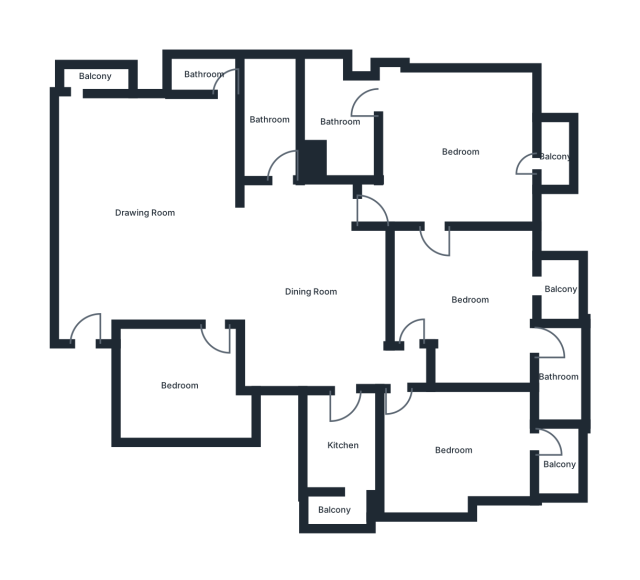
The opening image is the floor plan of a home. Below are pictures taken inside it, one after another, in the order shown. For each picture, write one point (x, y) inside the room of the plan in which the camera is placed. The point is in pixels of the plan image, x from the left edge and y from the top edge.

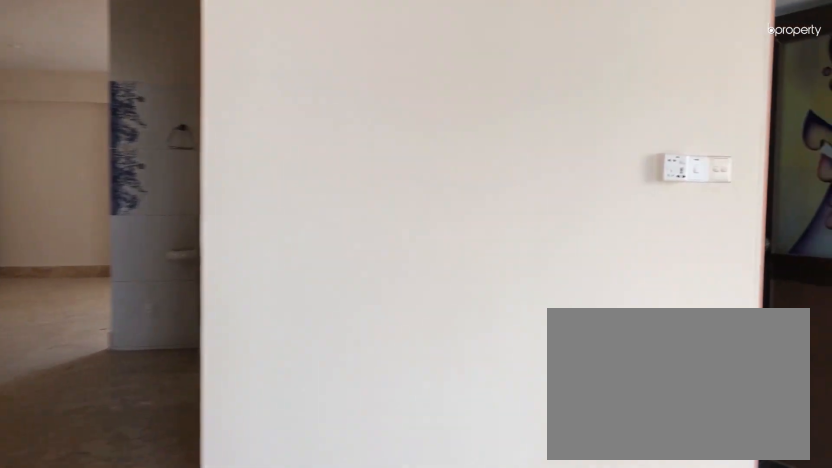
(460, 152)
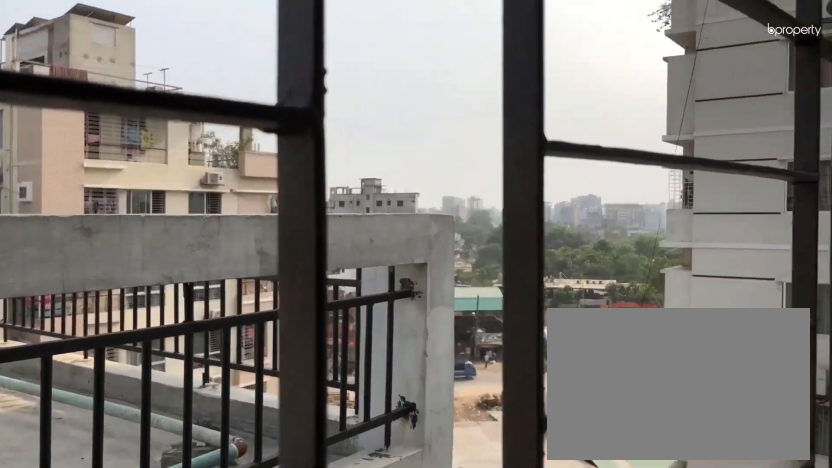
(553, 155)
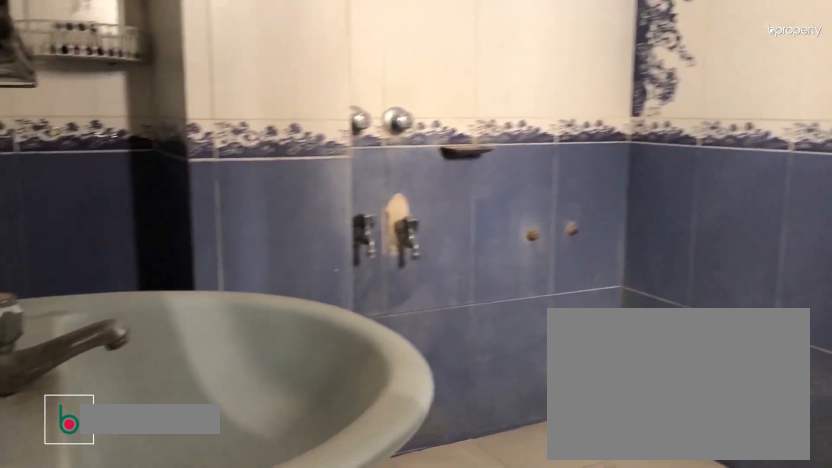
(340, 122)
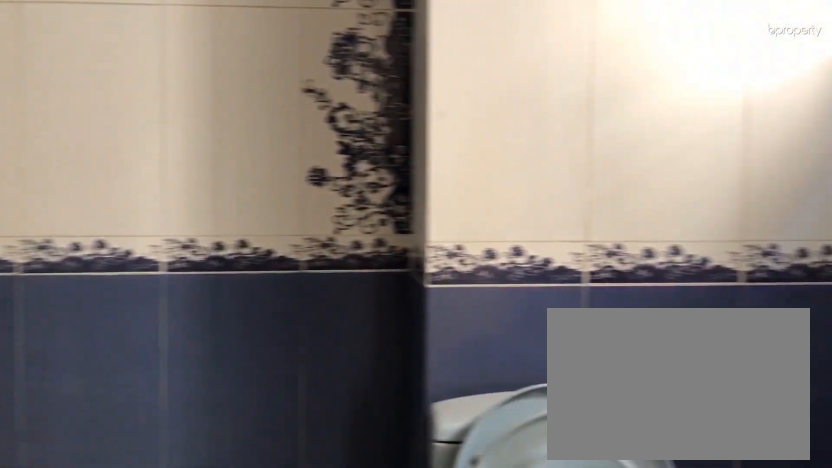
(340, 122)
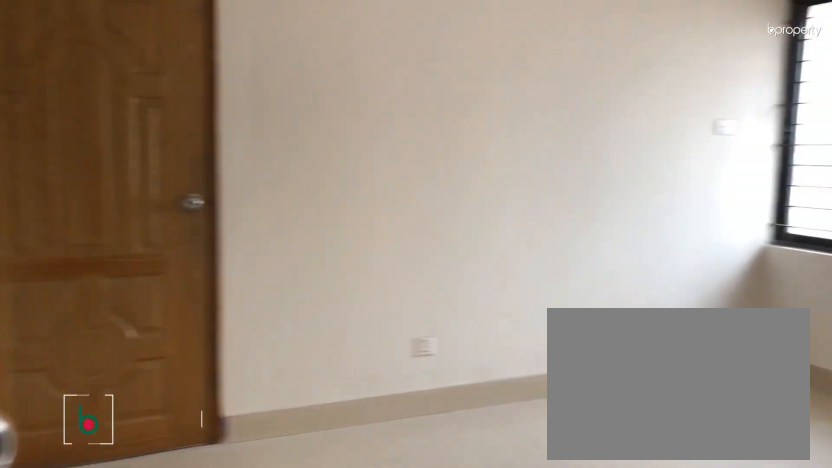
(470, 300)
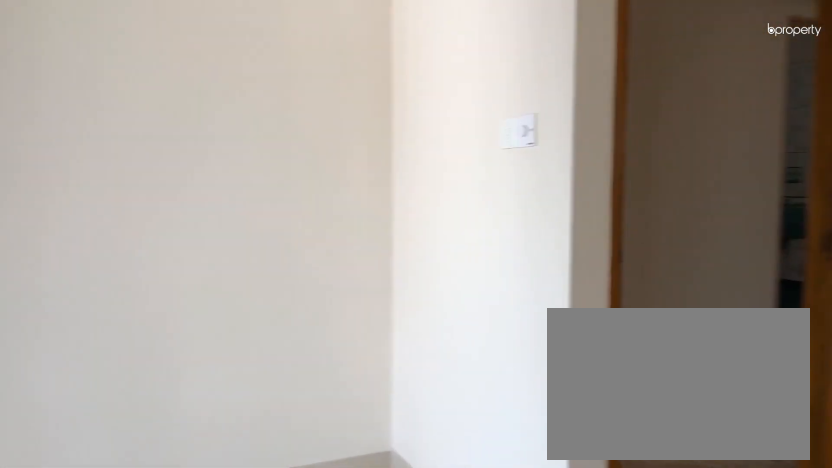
(470, 300)
